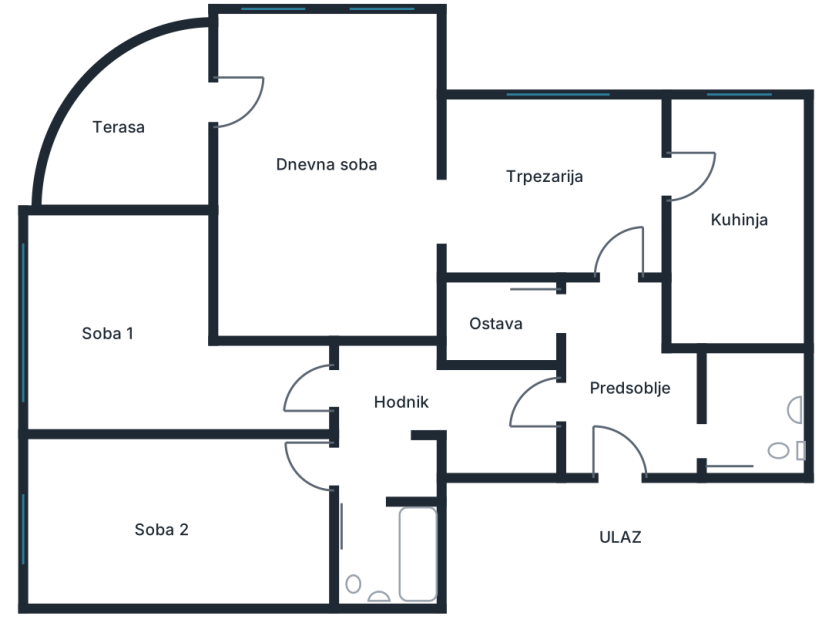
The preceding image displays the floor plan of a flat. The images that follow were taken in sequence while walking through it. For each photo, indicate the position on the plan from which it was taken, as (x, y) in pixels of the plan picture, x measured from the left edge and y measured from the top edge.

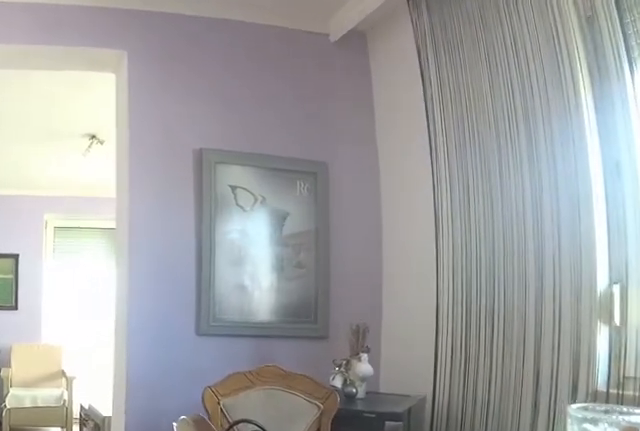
(598, 232)
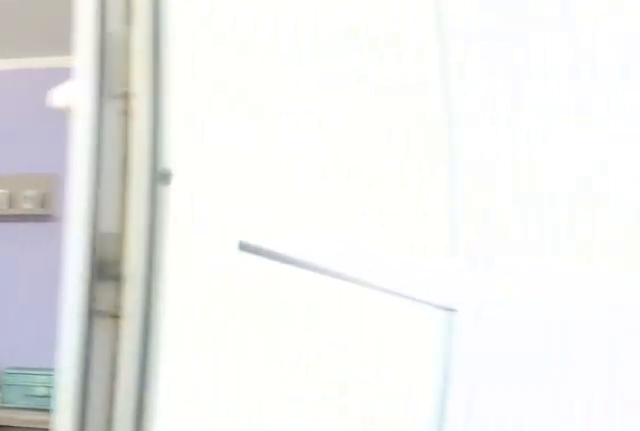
(246, 94)
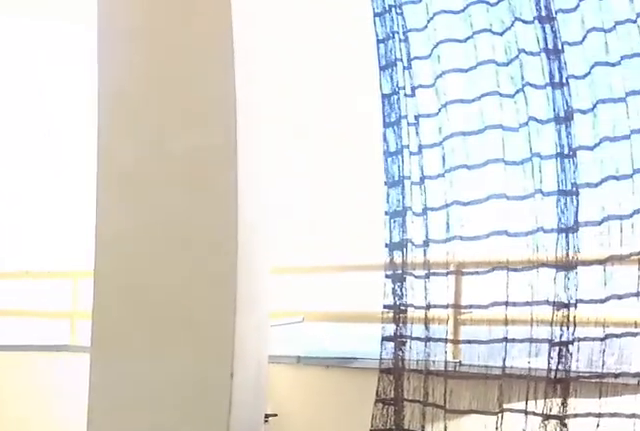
(236, 118)
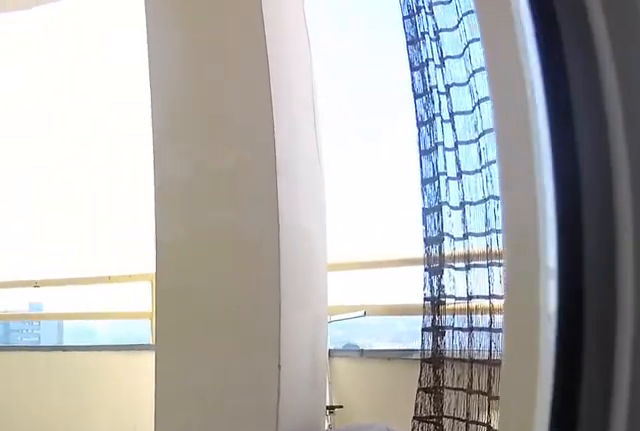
(238, 92)
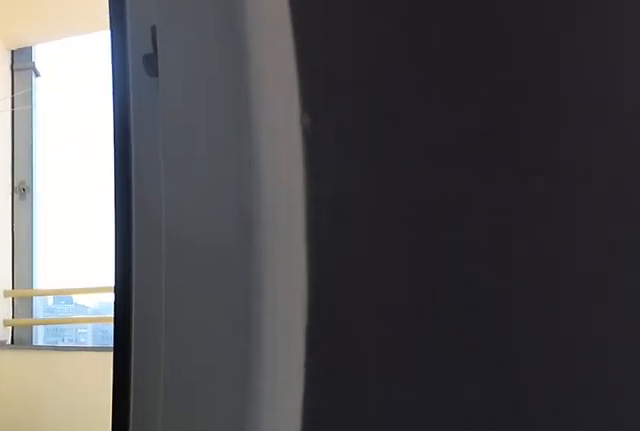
(241, 87)
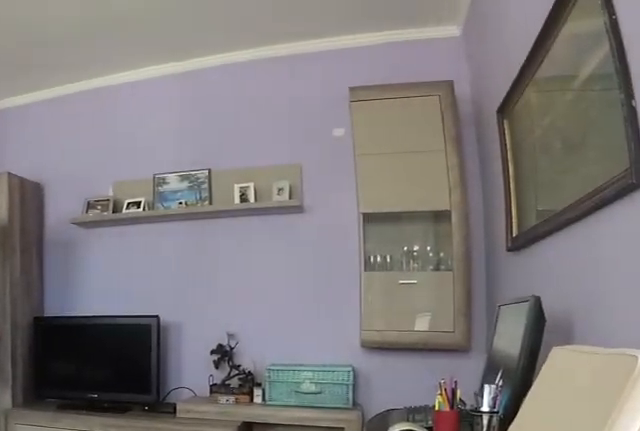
(230, 87)
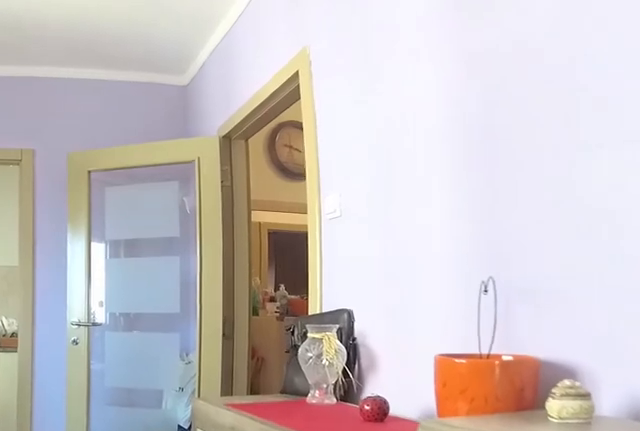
(470, 215)
